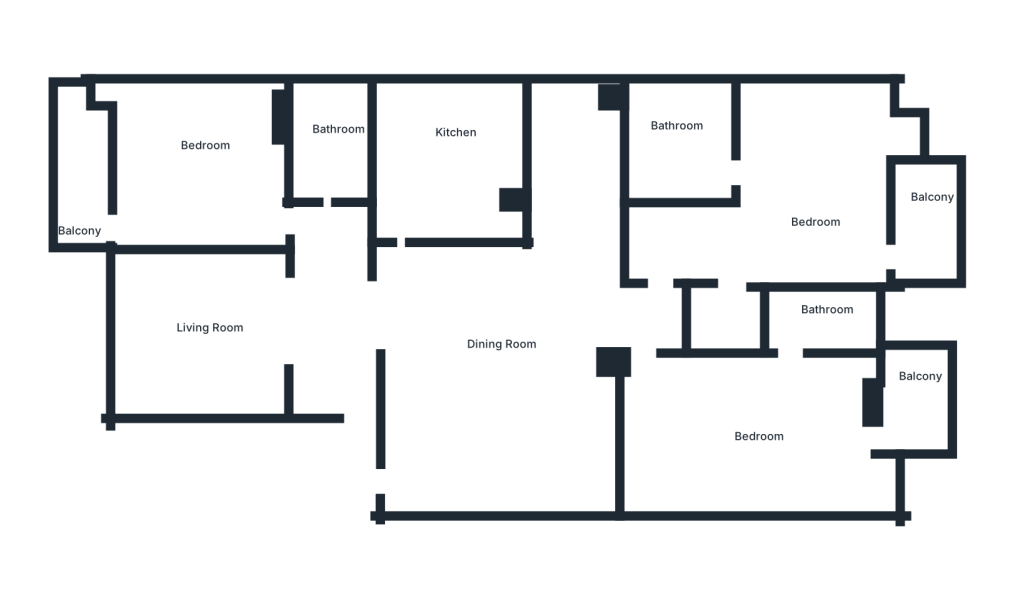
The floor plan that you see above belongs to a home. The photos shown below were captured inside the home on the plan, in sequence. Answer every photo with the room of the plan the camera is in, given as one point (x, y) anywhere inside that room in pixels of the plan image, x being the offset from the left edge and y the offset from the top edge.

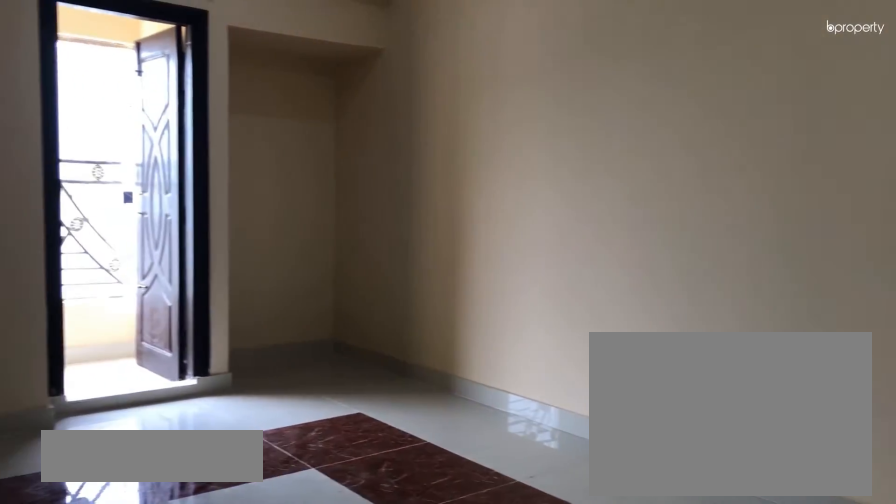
(750, 430)
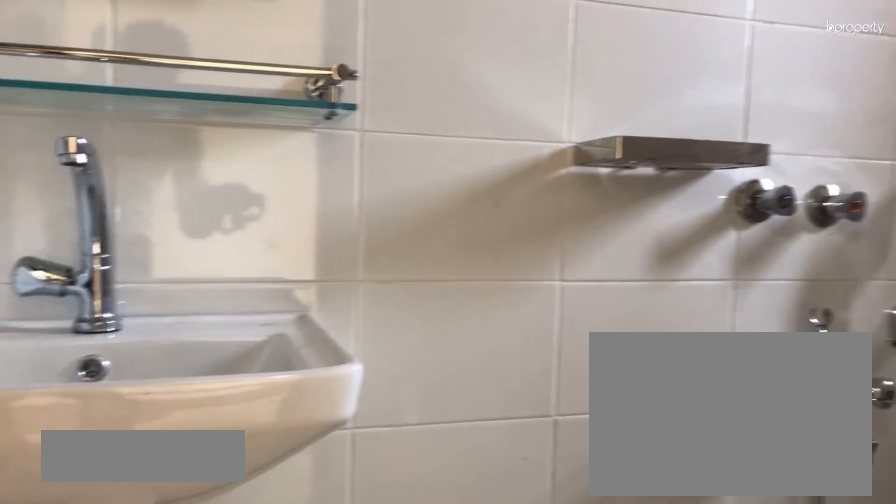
(814, 317)
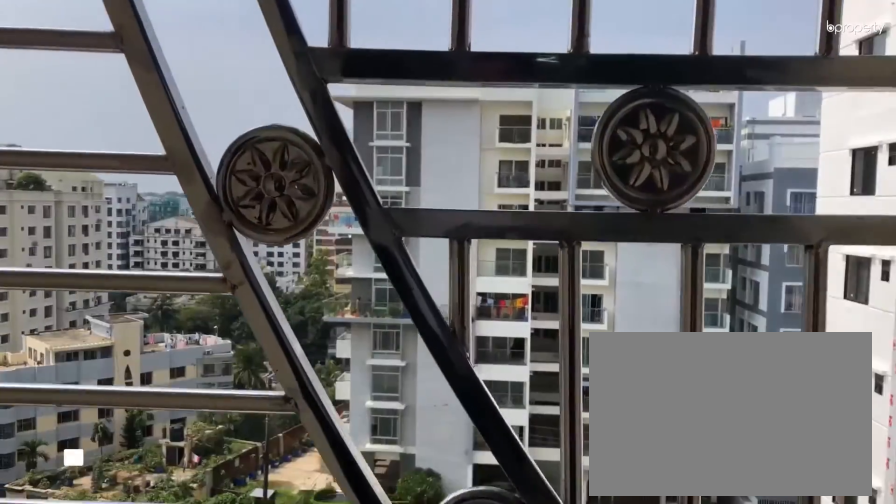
(916, 396)
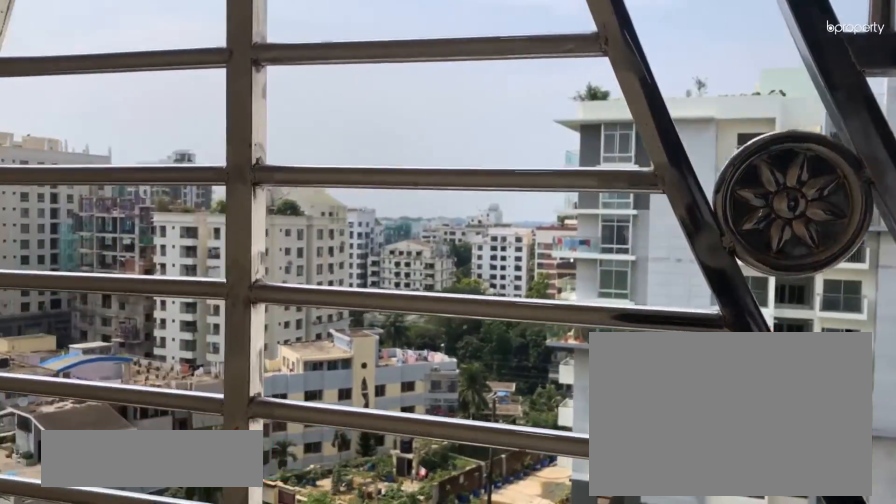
(916, 396)
